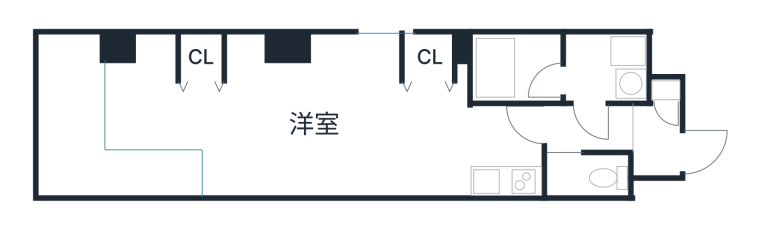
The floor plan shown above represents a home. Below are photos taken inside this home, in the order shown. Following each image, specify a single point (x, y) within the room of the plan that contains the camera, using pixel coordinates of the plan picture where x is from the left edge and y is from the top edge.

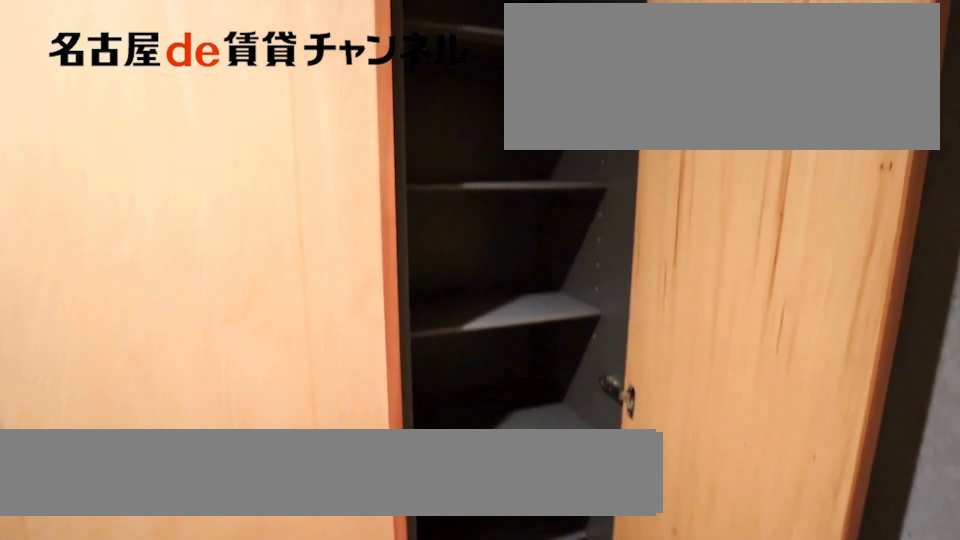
(665, 87)
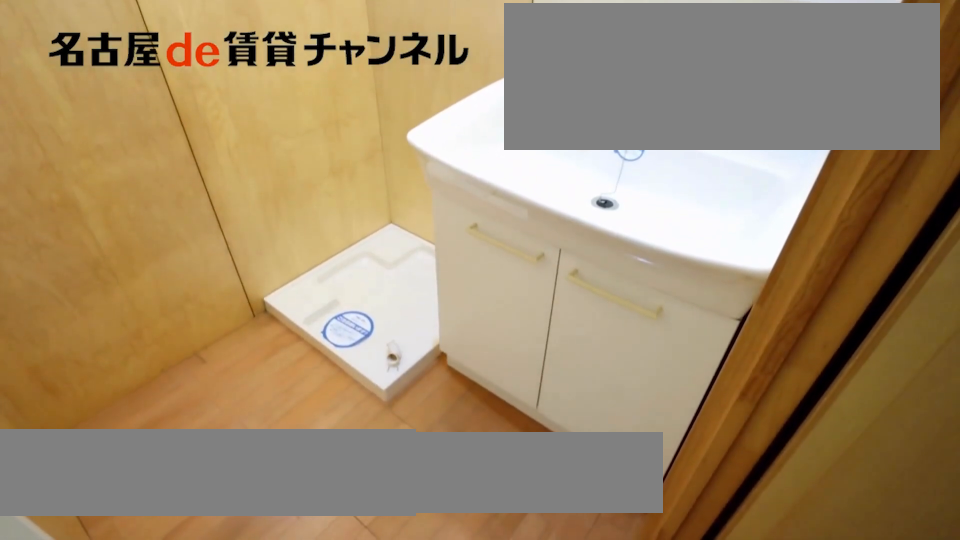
(606, 69)
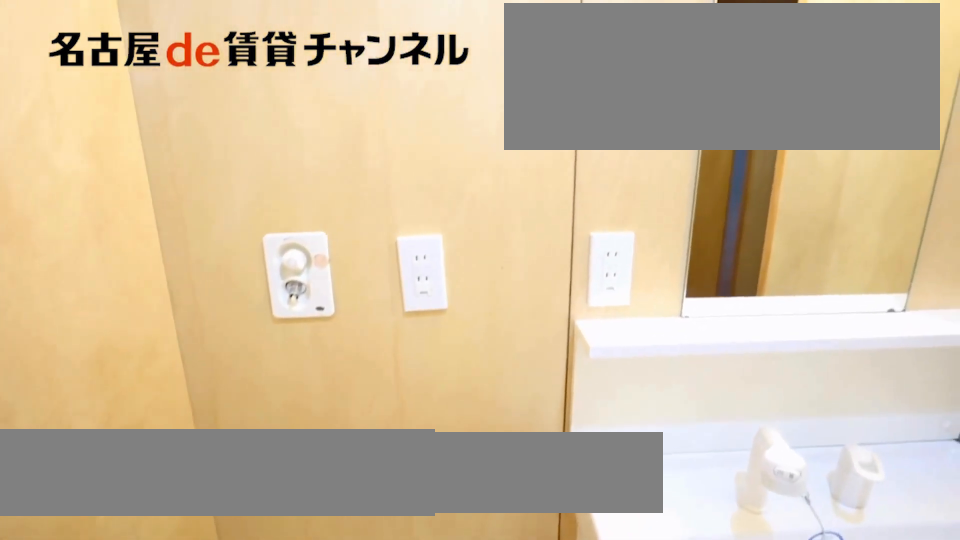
(606, 69)
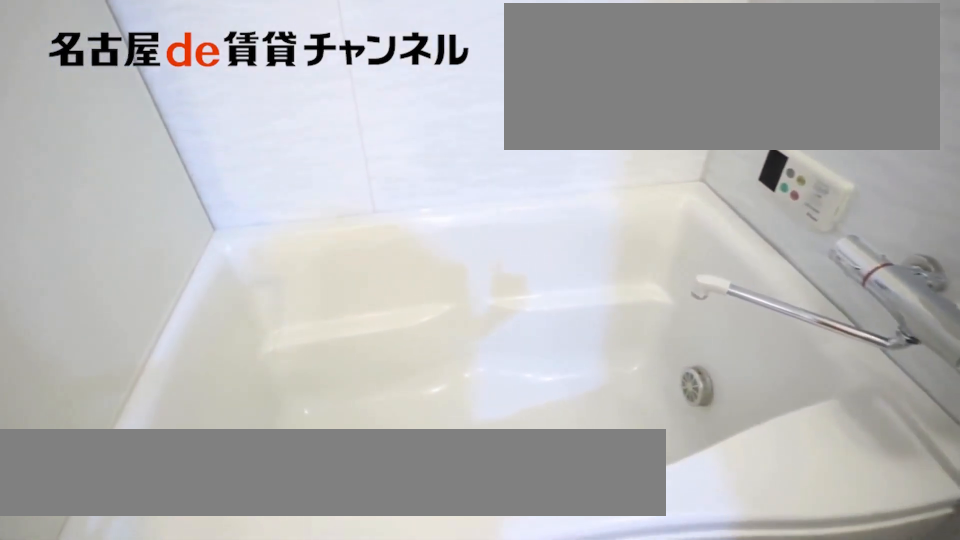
(517, 69)
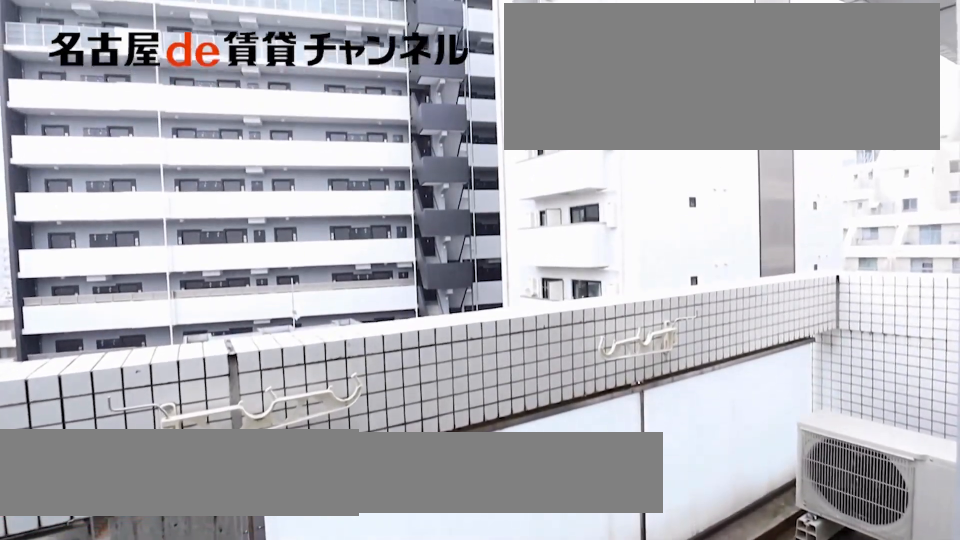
(101, 135)
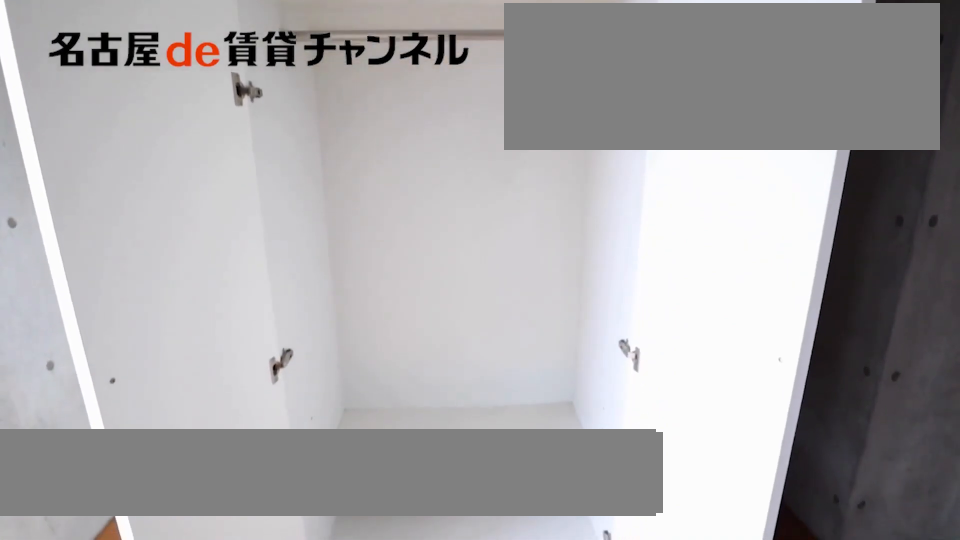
(198, 57)
